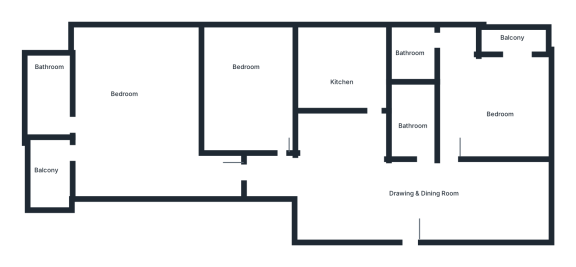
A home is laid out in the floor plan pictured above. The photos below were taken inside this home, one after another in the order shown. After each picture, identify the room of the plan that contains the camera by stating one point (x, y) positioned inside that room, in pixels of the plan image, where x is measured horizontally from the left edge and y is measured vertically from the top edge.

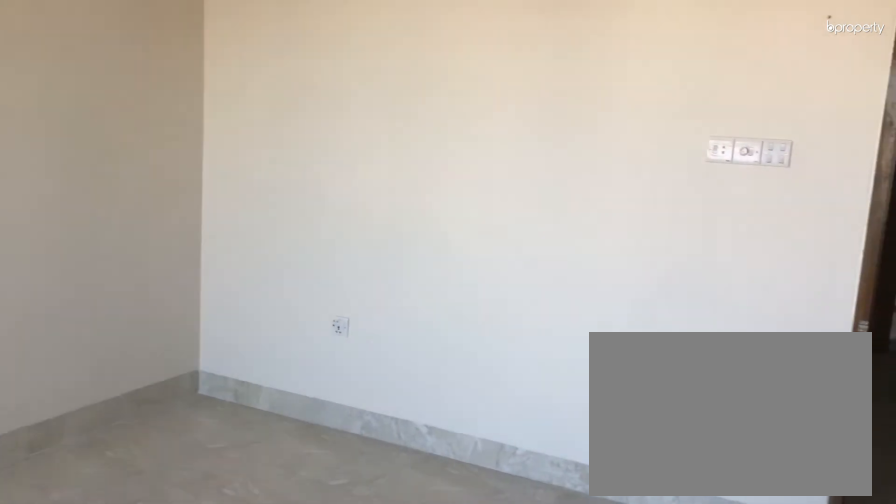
(492, 98)
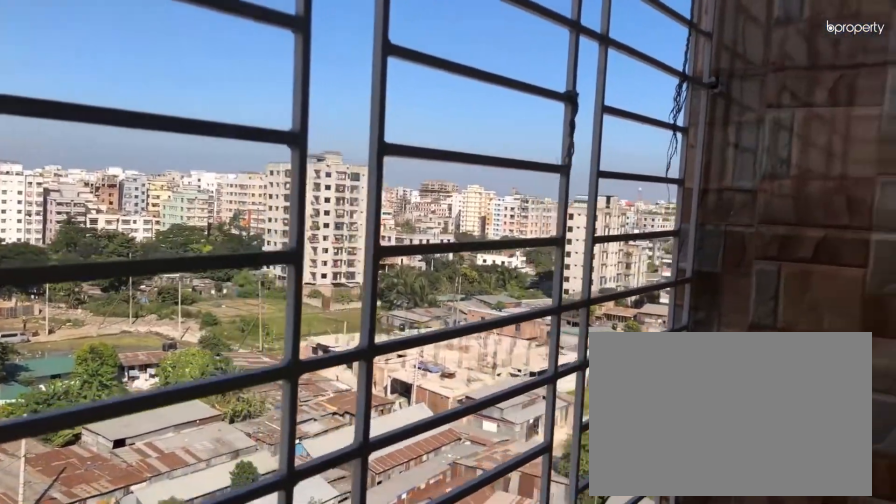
(514, 43)
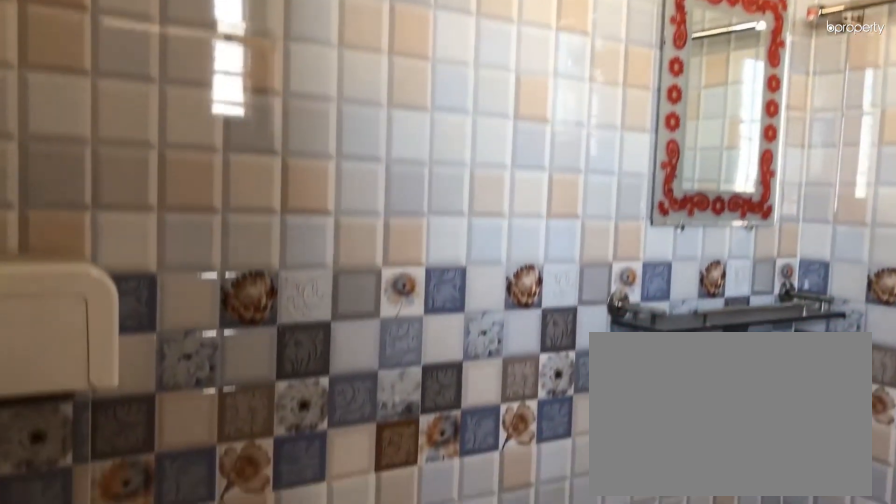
(412, 60)
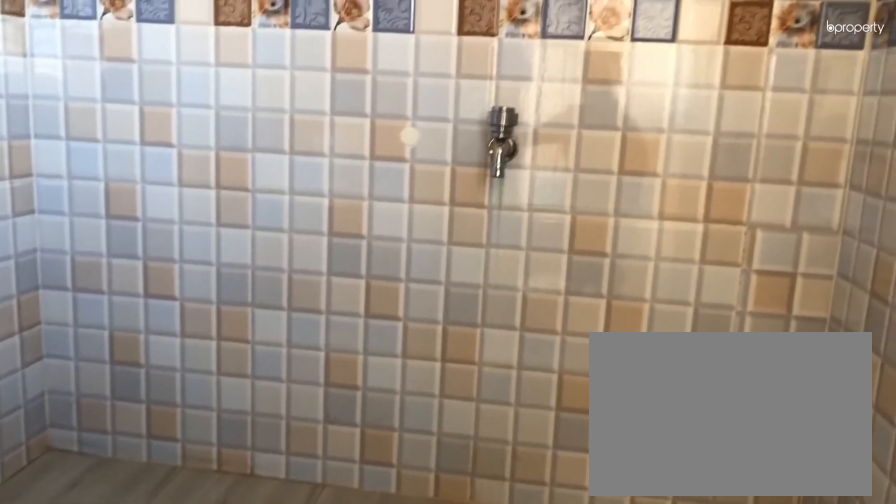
(412, 60)
